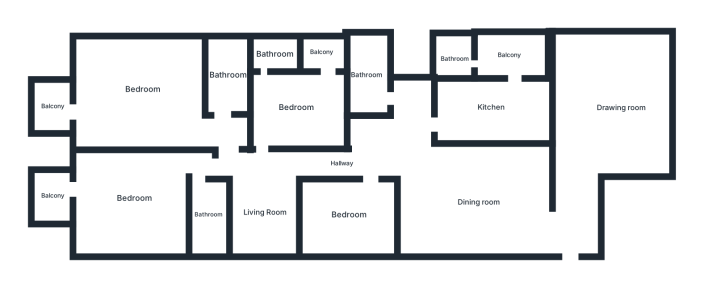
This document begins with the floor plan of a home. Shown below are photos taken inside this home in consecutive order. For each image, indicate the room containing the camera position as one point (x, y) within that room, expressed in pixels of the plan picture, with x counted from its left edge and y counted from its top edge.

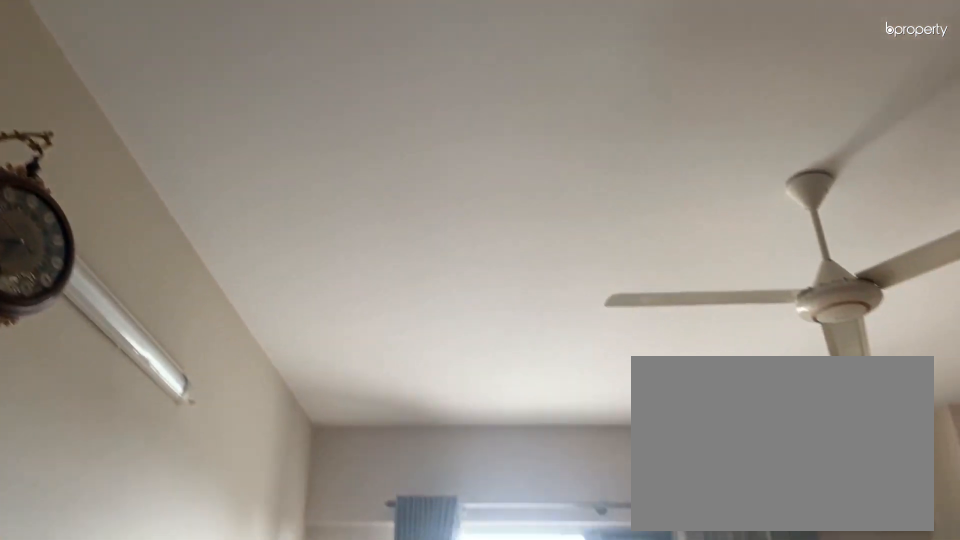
(141, 89)
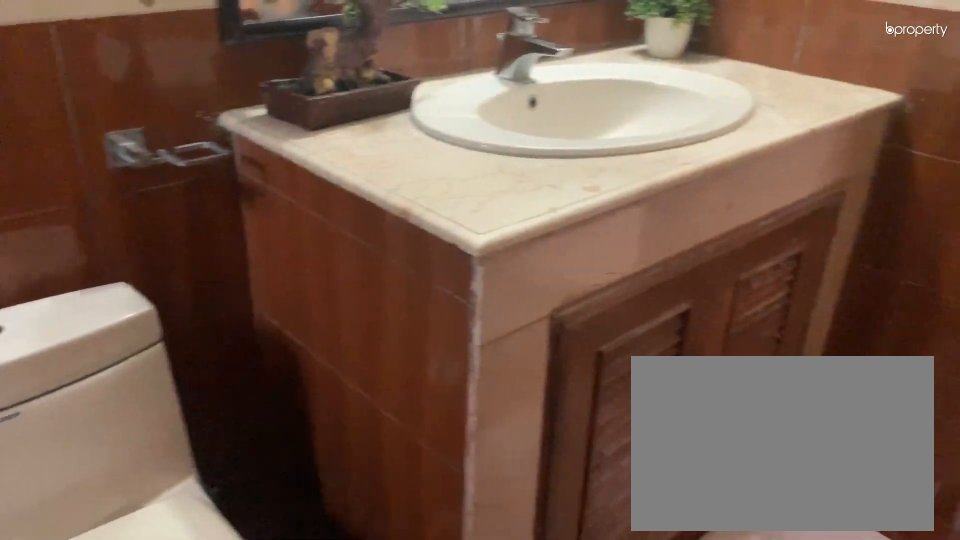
(227, 75)
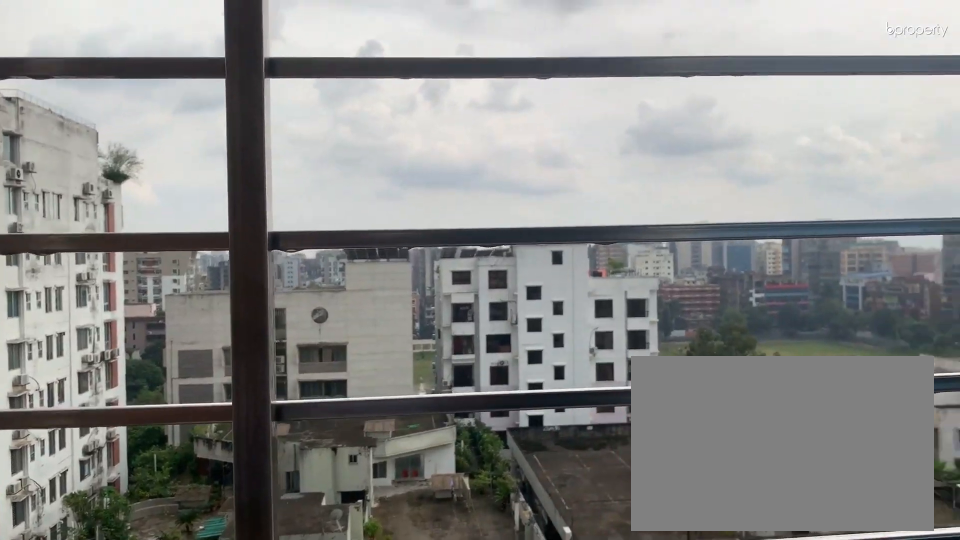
(51, 105)
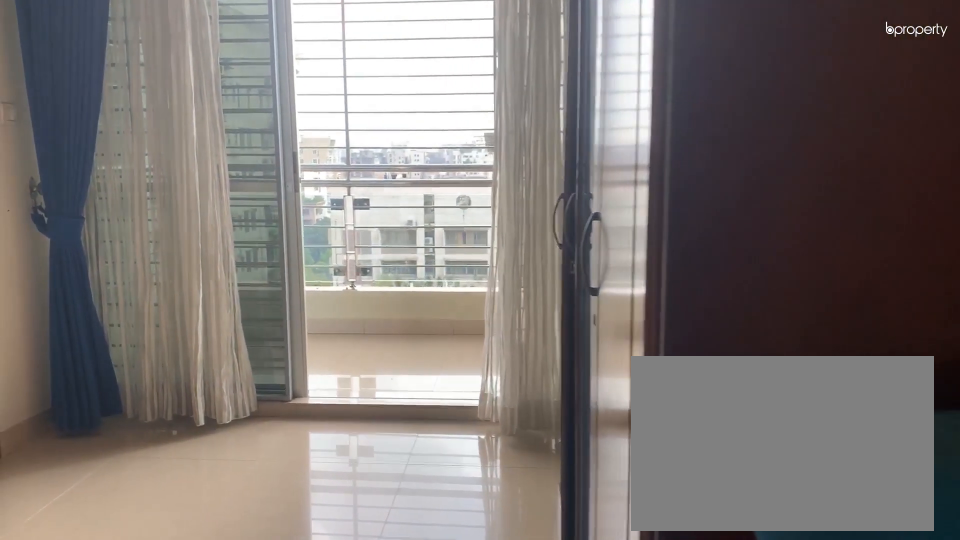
(134, 196)
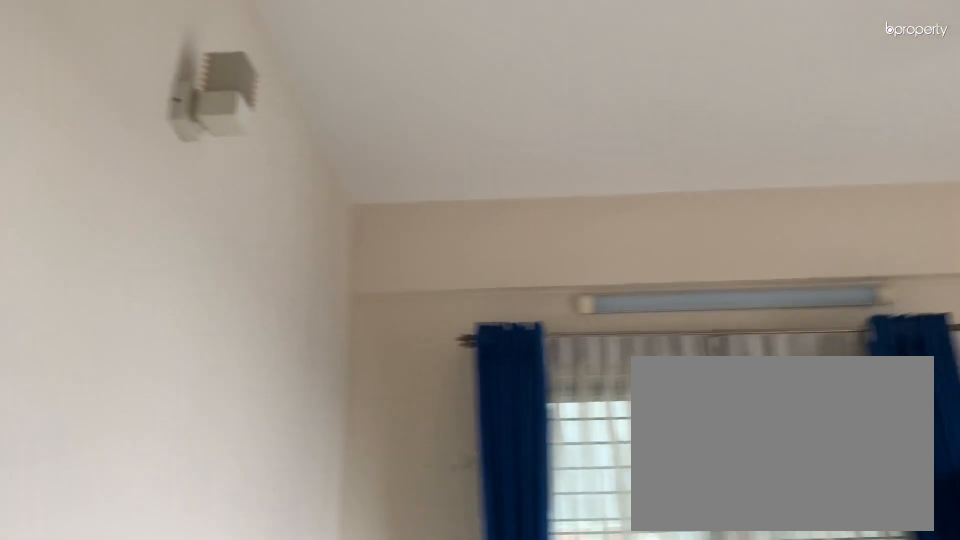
(134, 196)
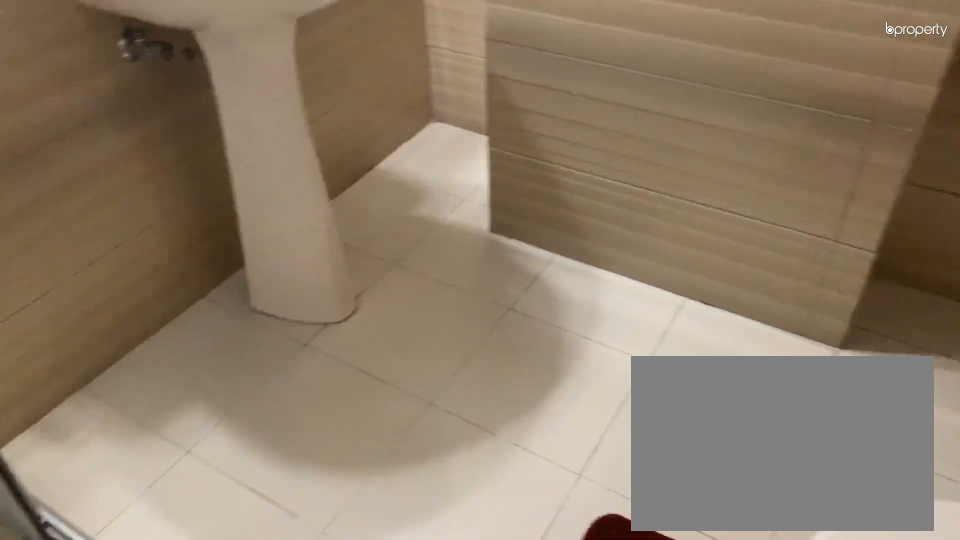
(208, 213)
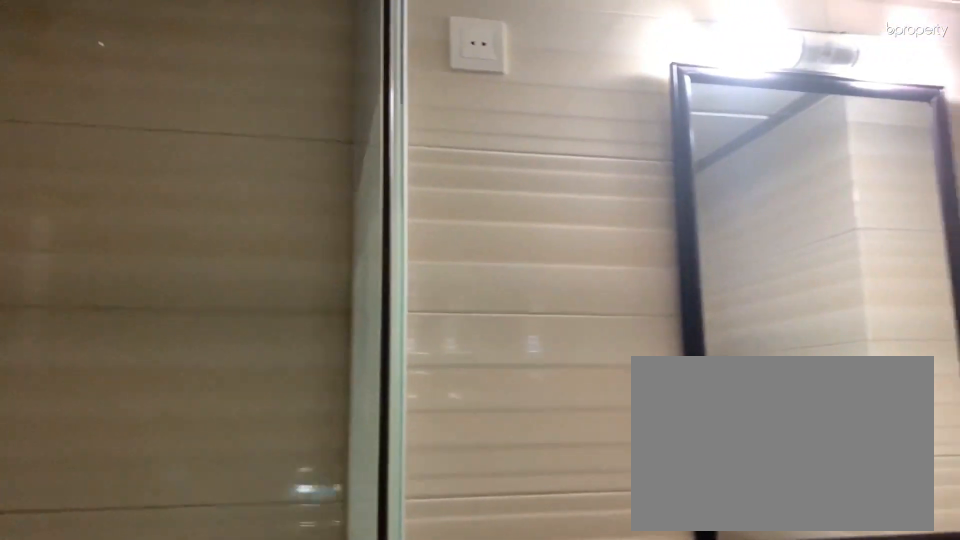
(208, 213)
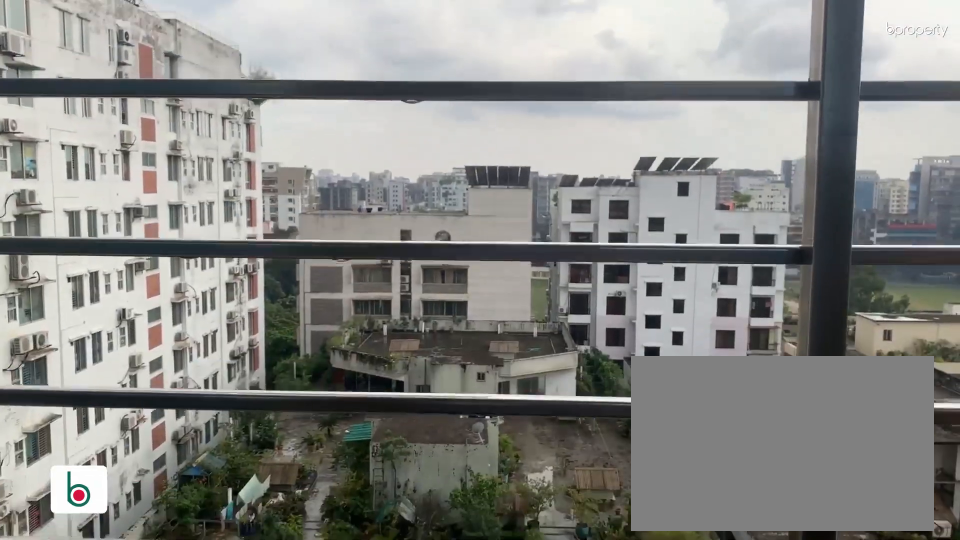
(53, 196)
